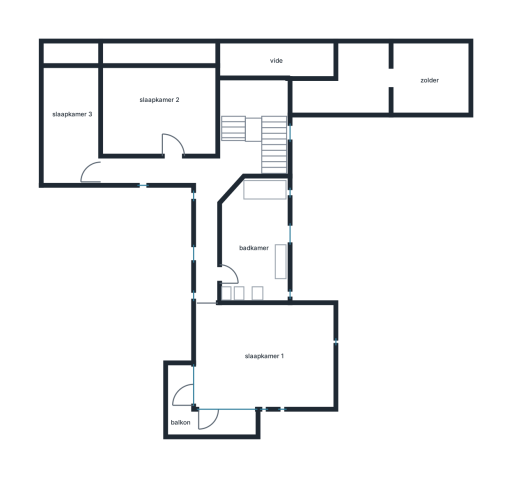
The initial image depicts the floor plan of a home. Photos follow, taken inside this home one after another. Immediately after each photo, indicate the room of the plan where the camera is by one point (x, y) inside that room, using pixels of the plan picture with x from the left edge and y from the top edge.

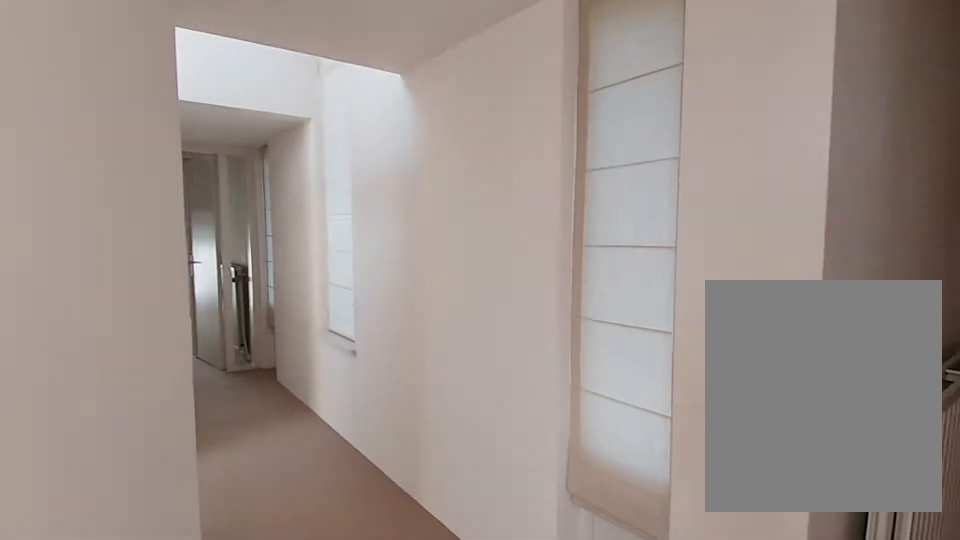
(213, 165)
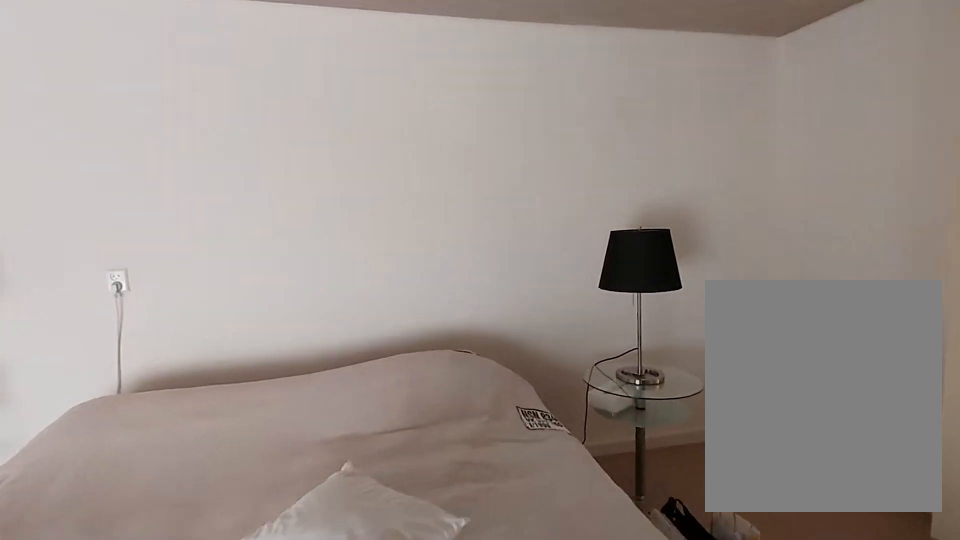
(264, 355)
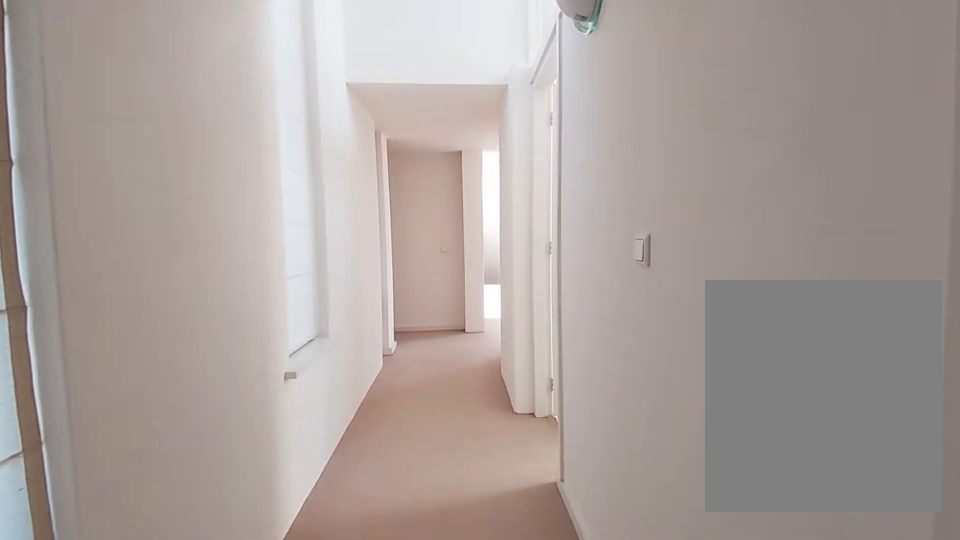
(213, 165)
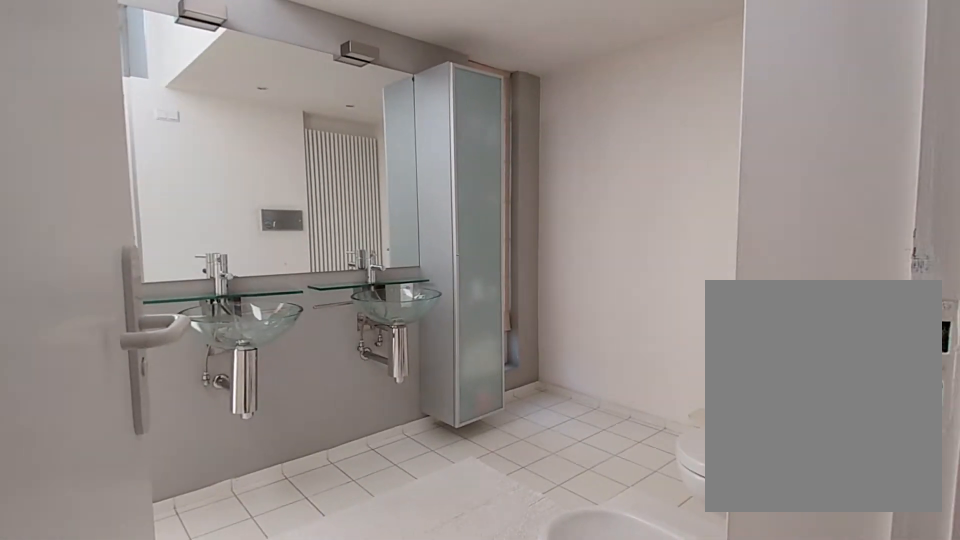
(254, 243)
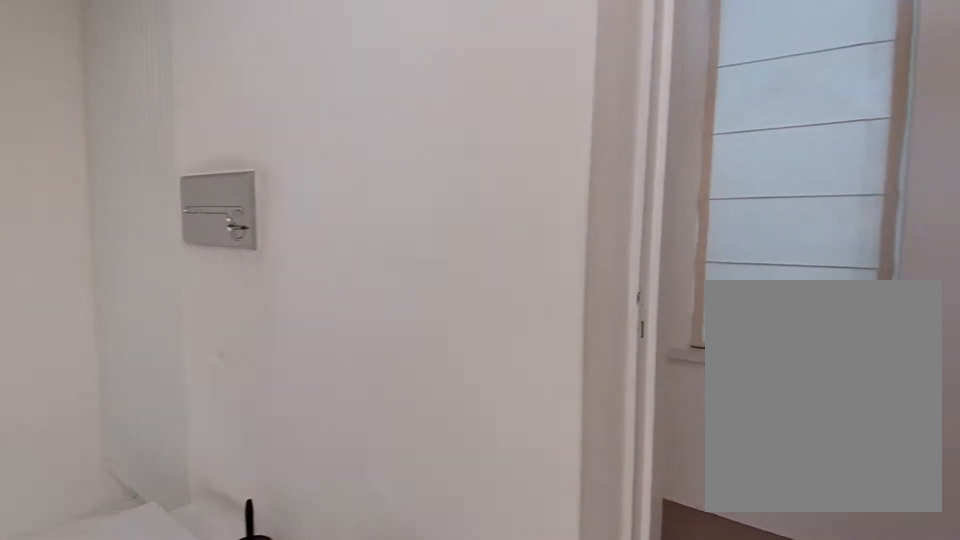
(254, 243)
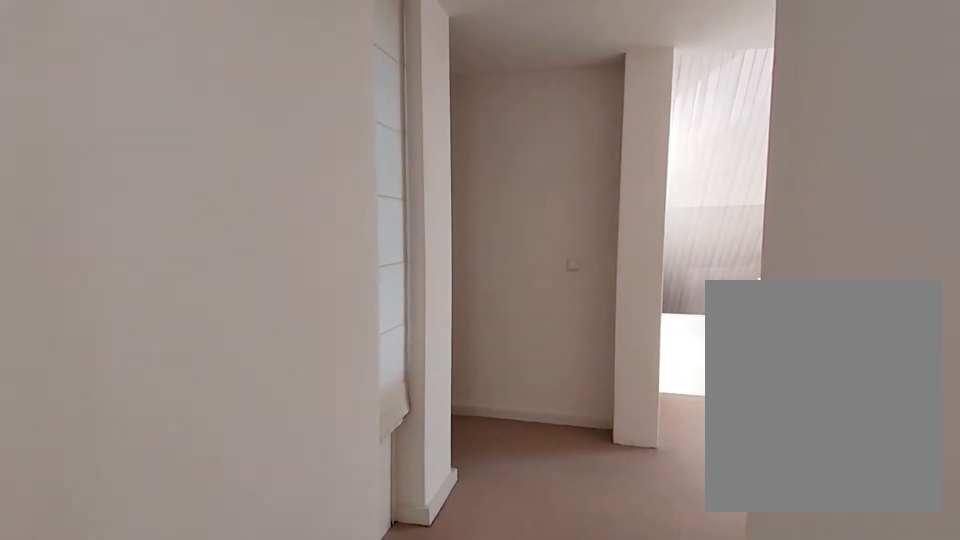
(213, 165)
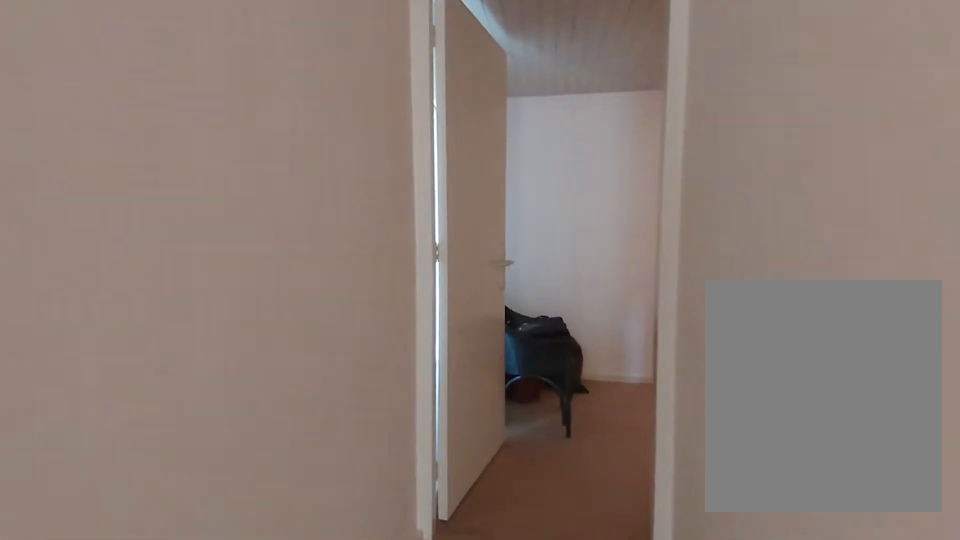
(213, 165)
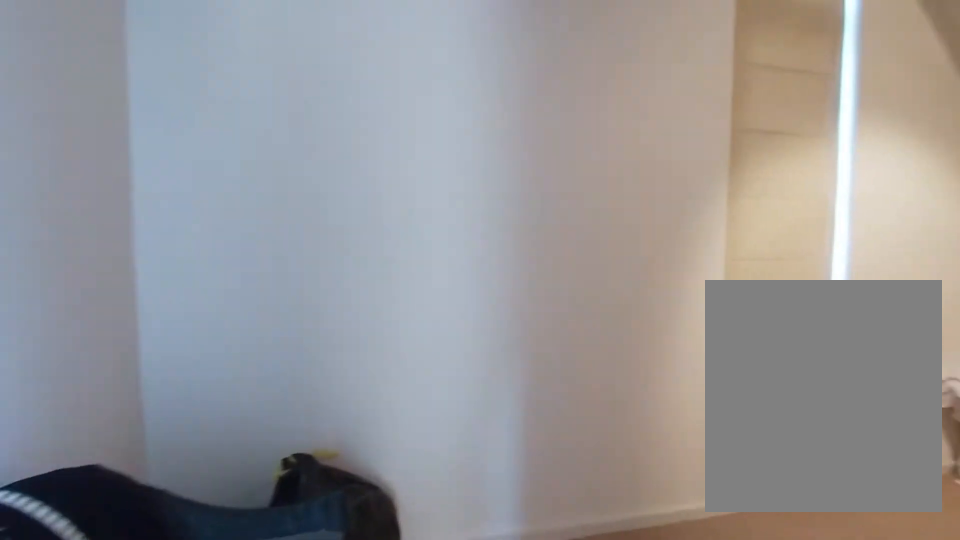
(72, 125)
